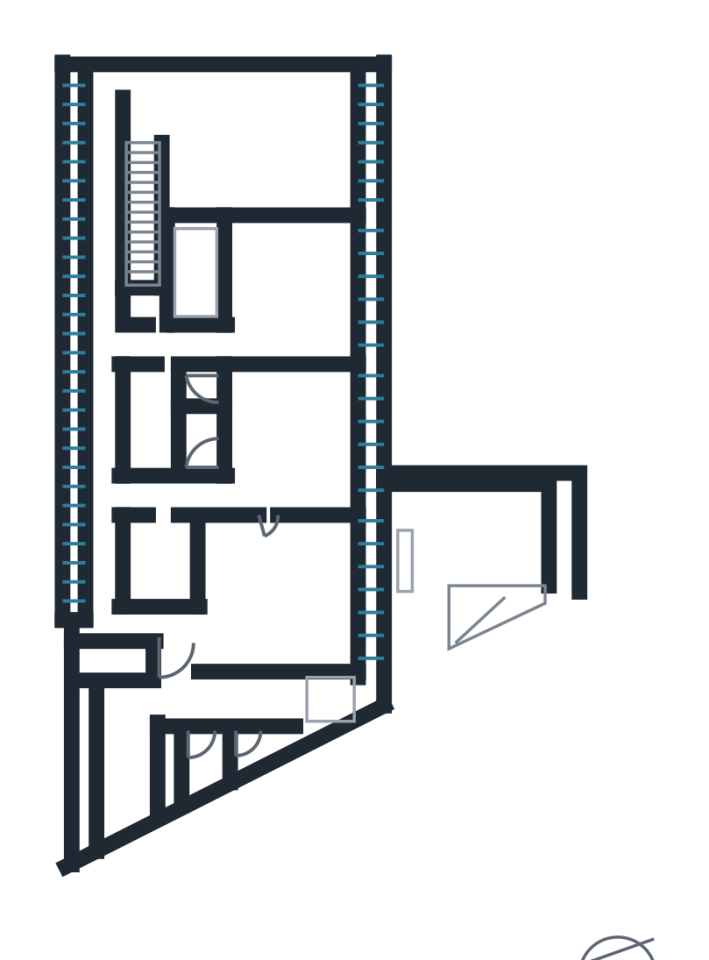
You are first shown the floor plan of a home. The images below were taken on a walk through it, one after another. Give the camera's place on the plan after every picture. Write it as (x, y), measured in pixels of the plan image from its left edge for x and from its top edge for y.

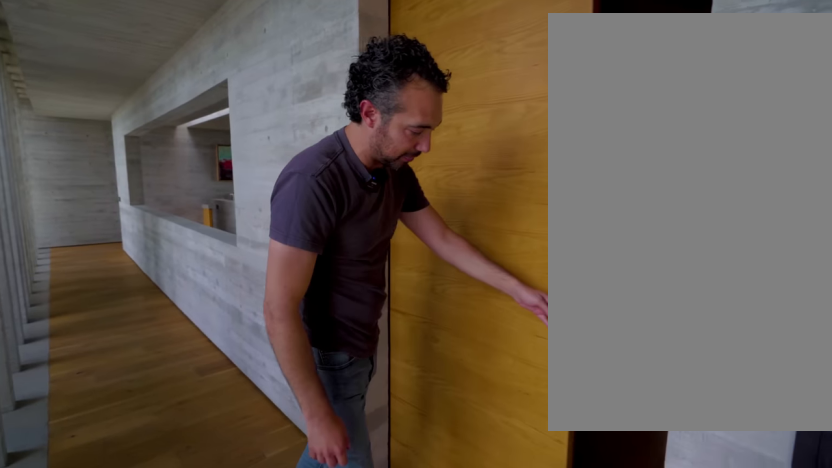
(96, 331)
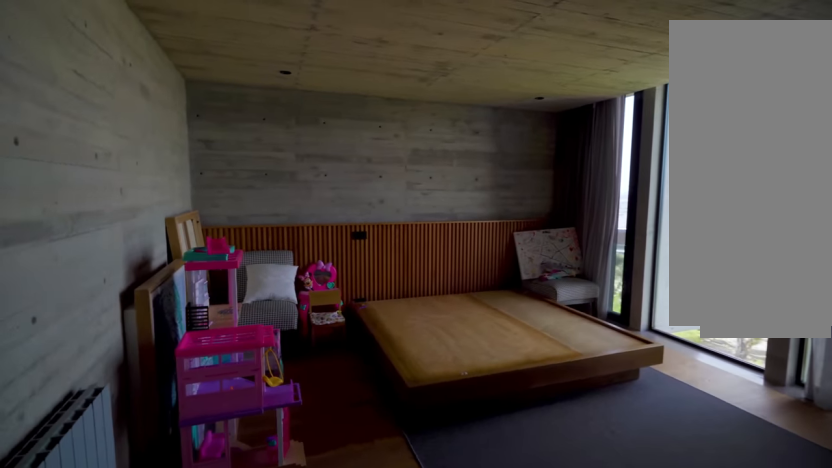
(232, 342)
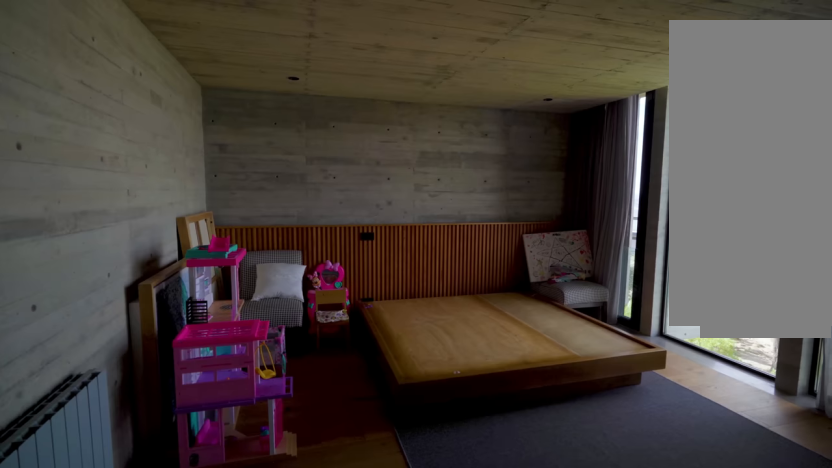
(248, 339)
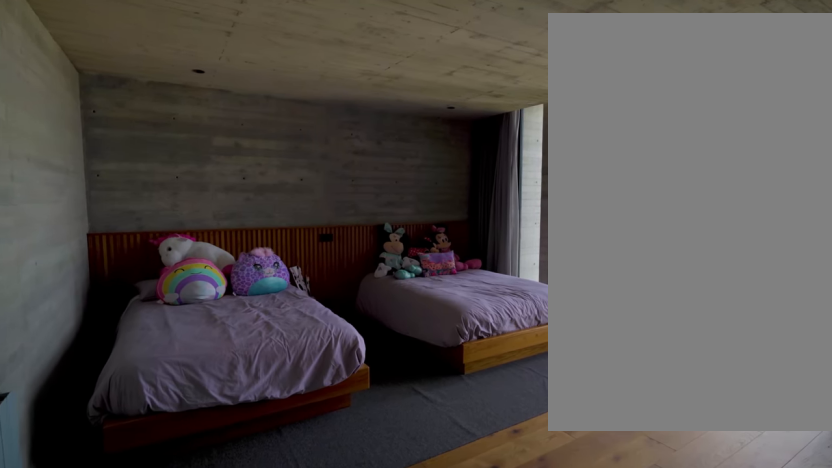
(247, 495)
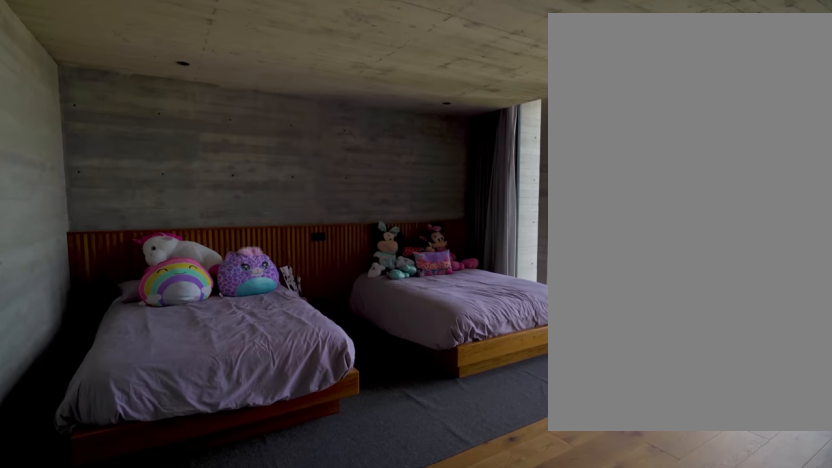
(246, 495)
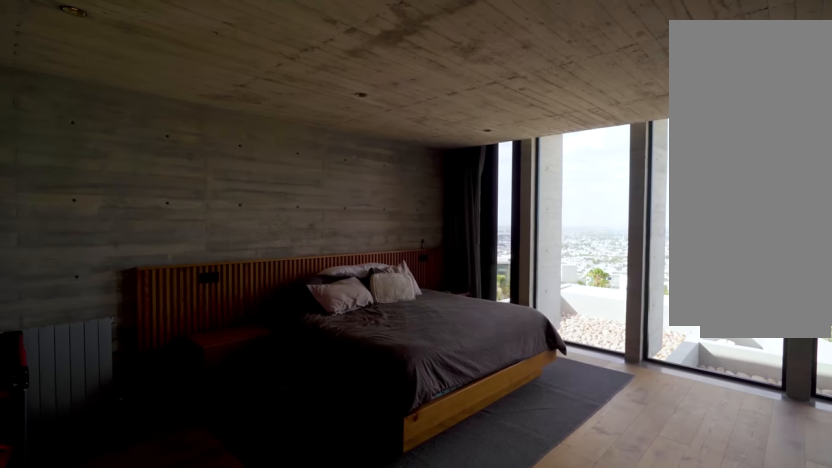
(208, 627)
